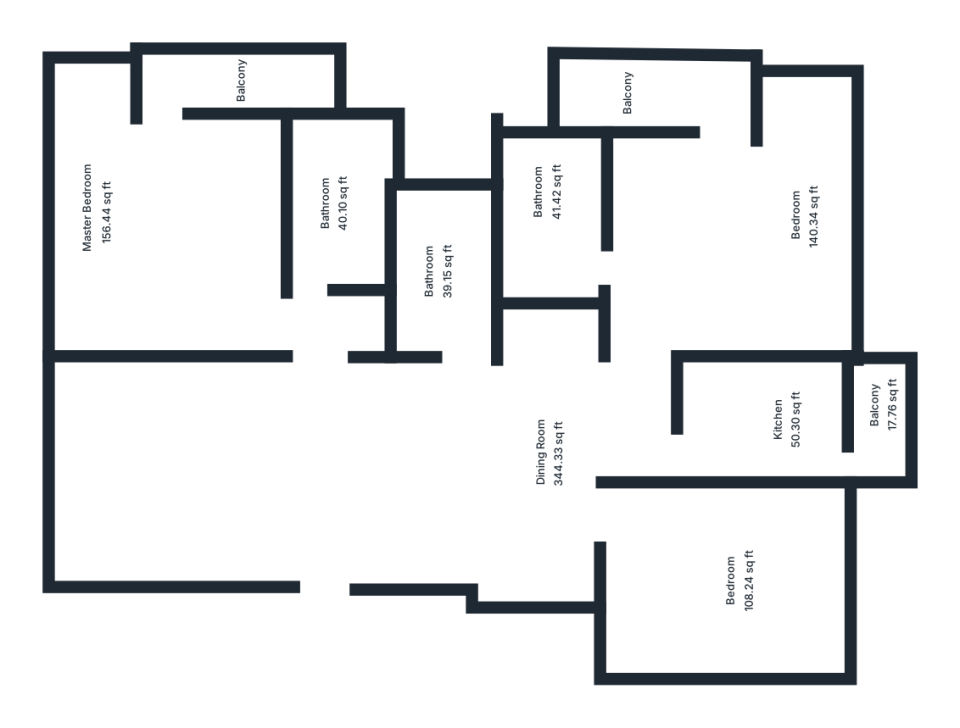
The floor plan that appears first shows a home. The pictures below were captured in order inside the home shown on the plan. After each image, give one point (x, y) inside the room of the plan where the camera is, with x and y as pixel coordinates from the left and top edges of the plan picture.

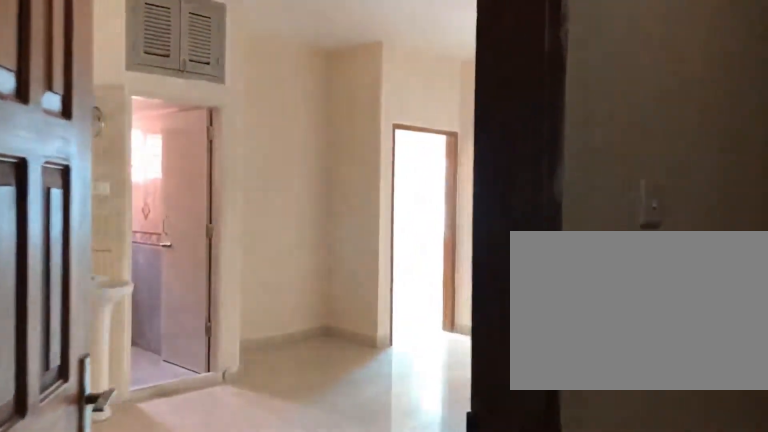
(324, 502)
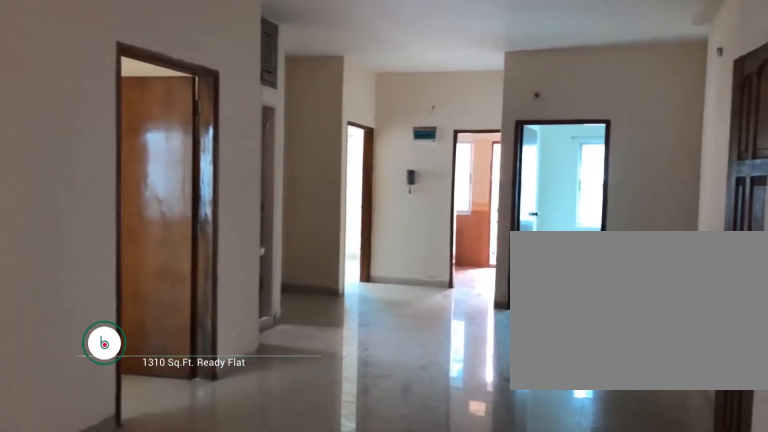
(400, 444)
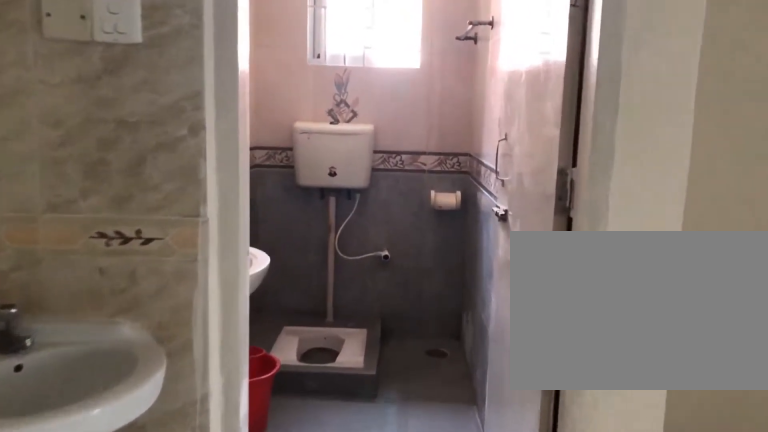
(437, 282)
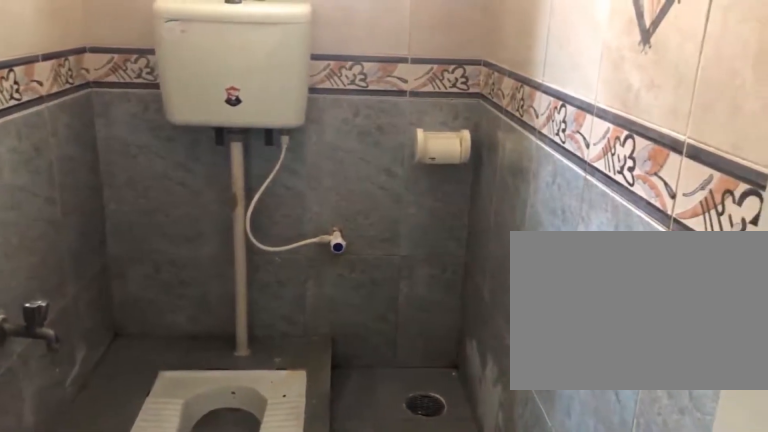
(437, 282)
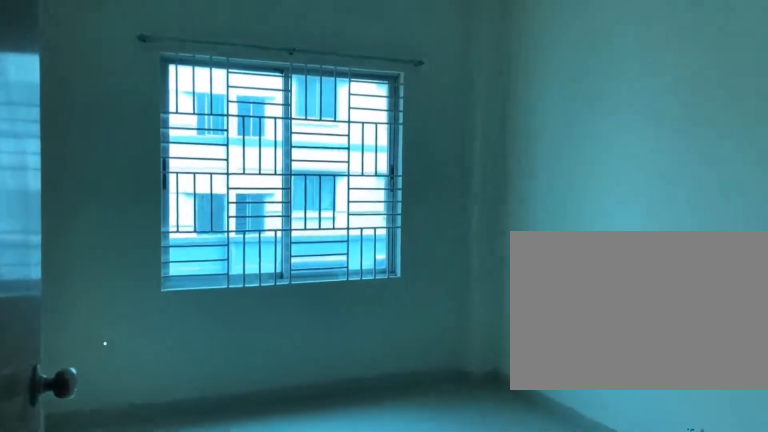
(732, 592)
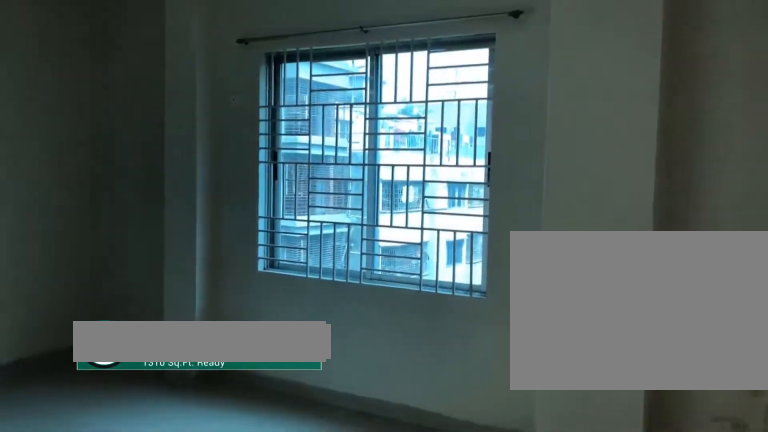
(732, 231)
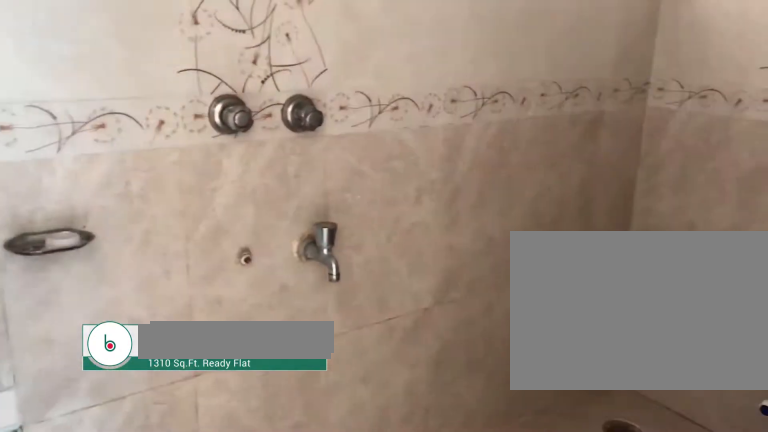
(536, 227)
